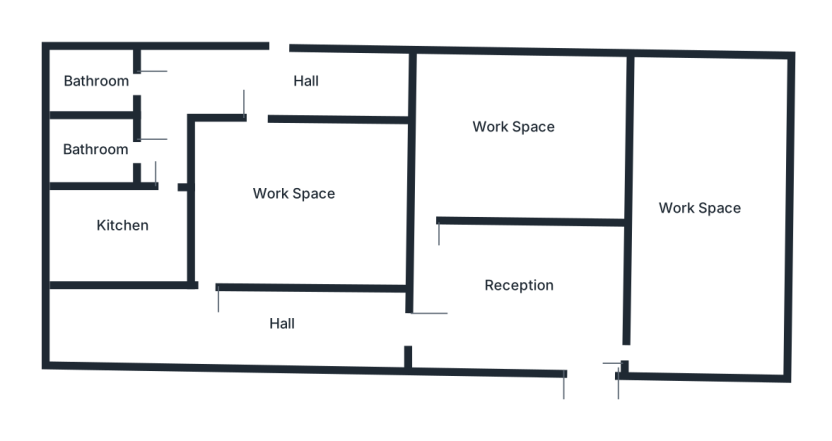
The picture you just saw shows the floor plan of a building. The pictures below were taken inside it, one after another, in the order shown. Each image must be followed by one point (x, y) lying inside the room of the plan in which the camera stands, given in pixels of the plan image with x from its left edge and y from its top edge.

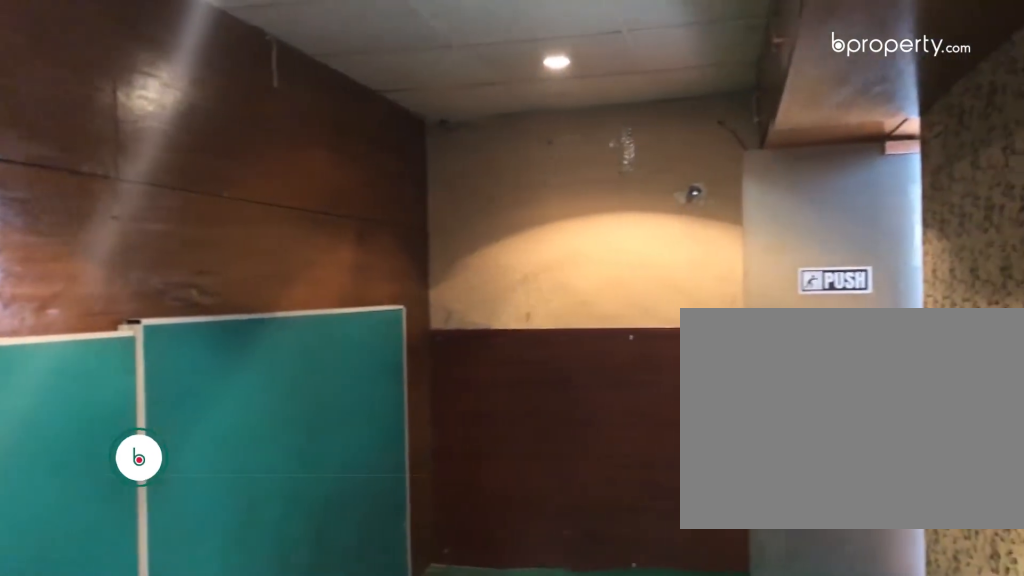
(700, 231)
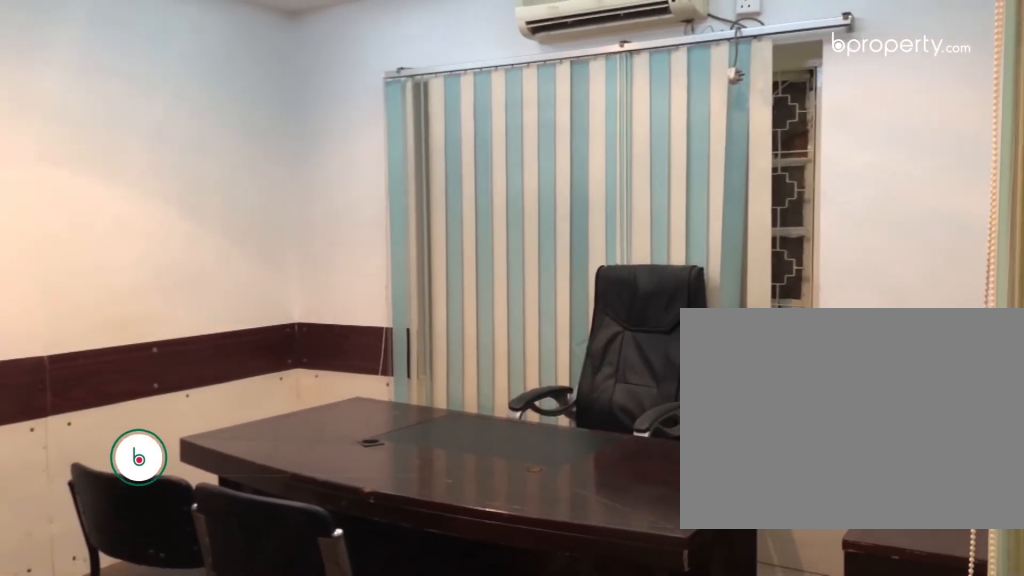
(505, 143)
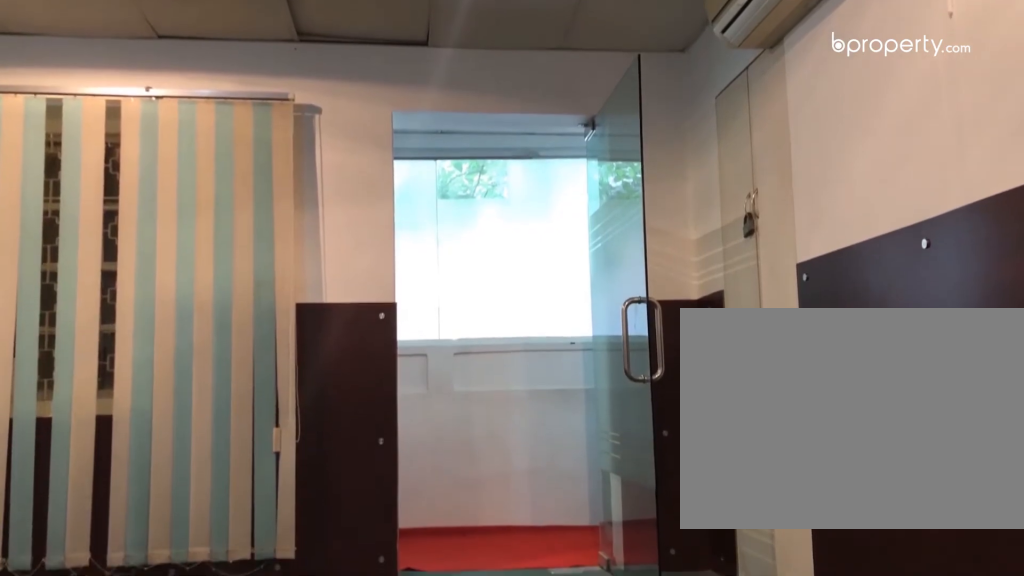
(284, 216)
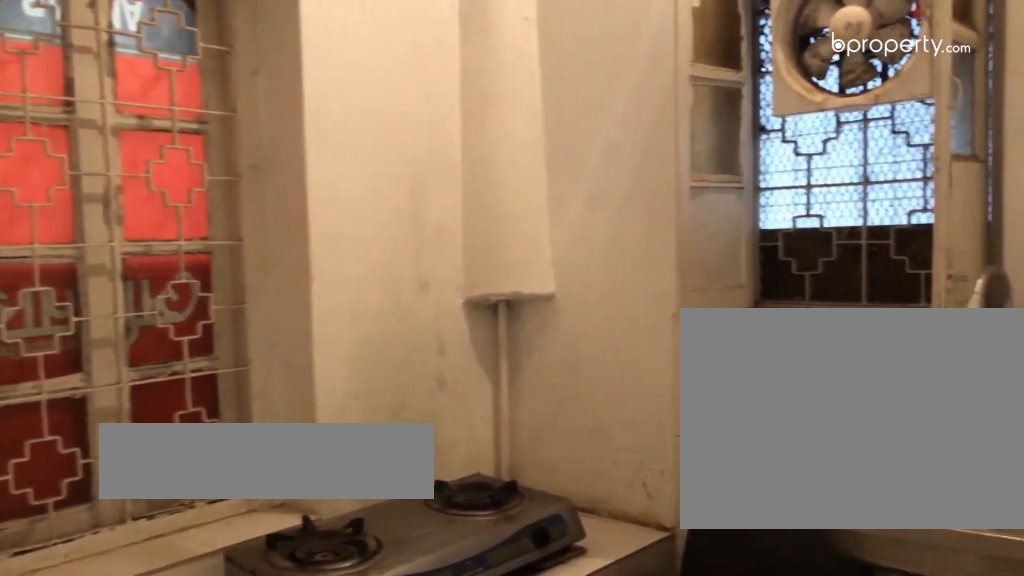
(126, 228)
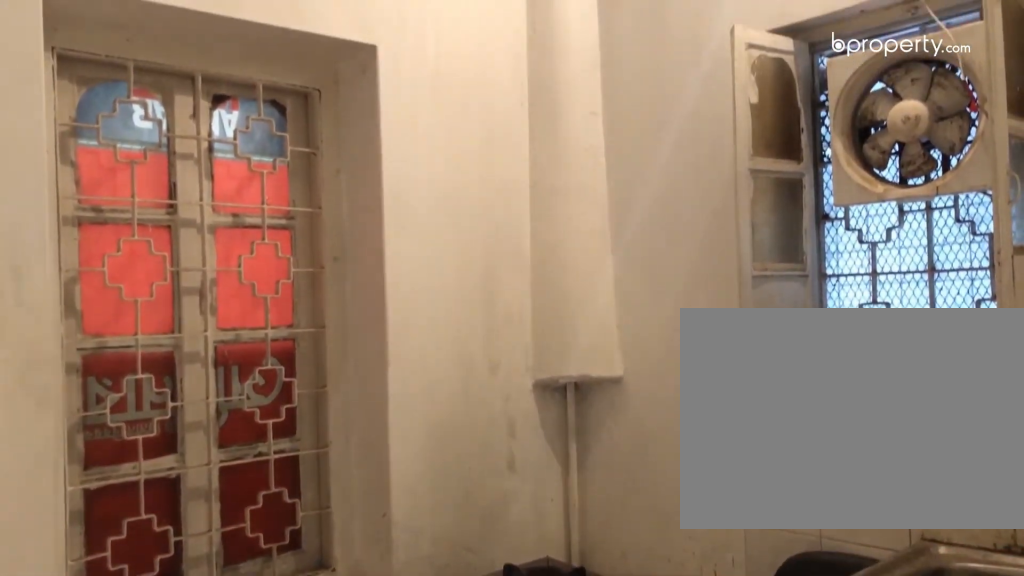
(126, 228)
